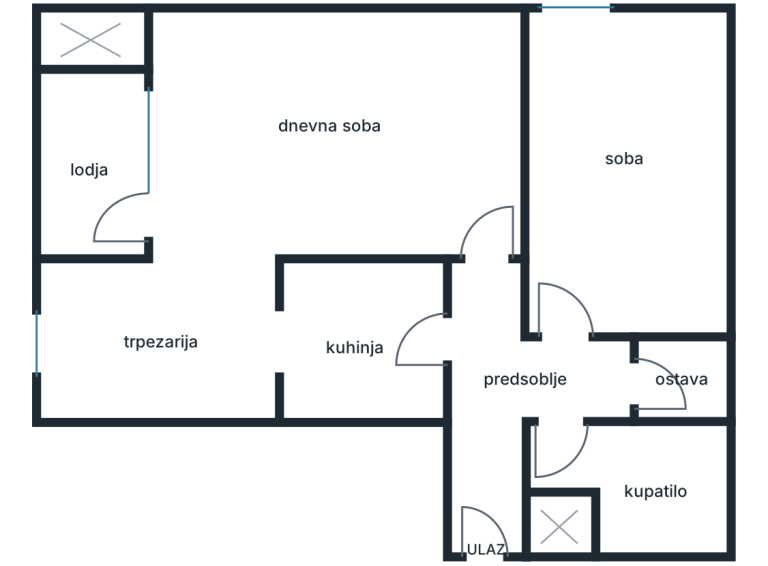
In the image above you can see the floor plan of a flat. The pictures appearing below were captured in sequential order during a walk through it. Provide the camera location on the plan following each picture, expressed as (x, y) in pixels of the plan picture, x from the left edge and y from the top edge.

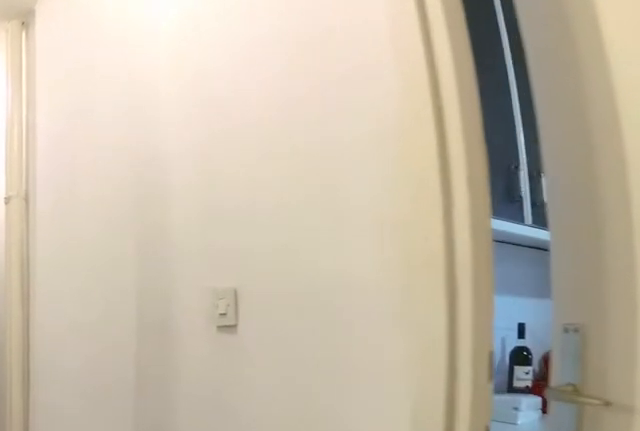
(473, 308)
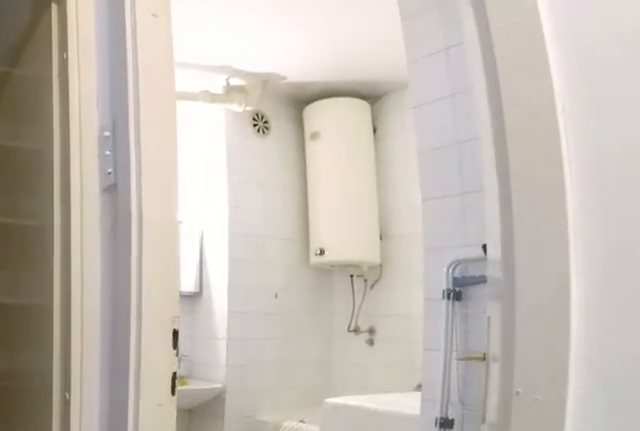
(453, 368)
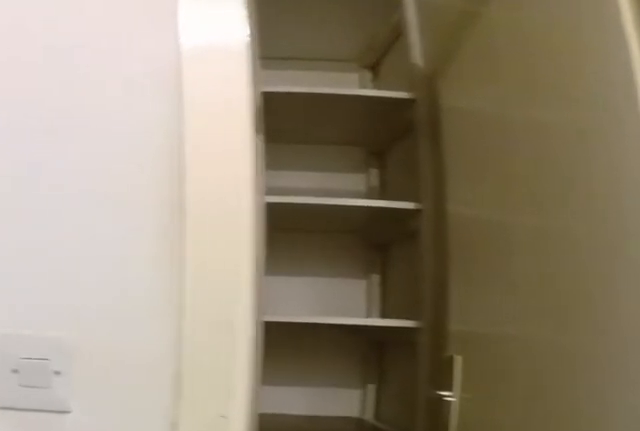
(566, 369)
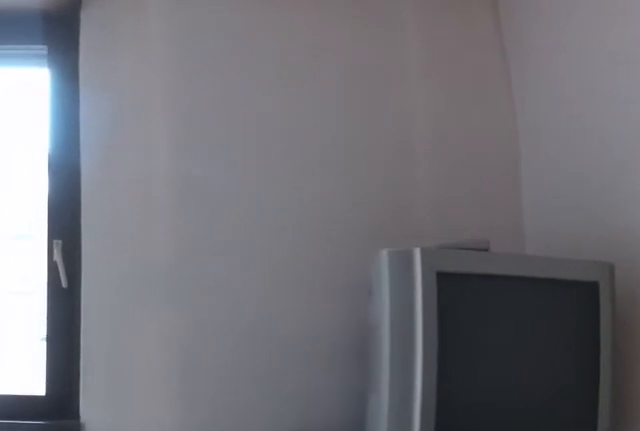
(579, 157)
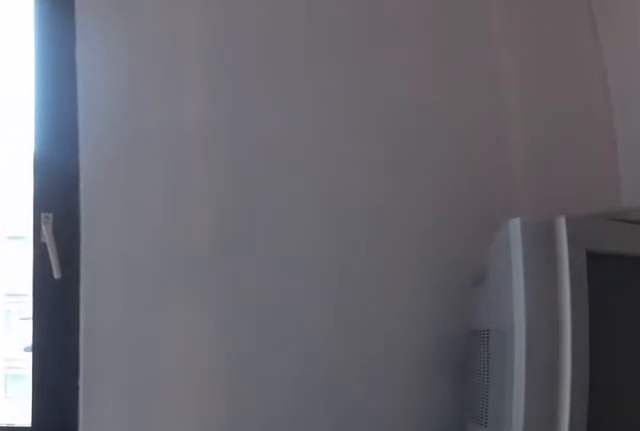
(579, 105)
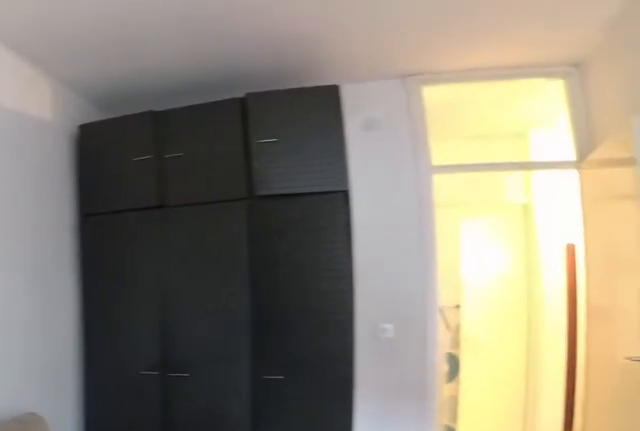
(562, 44)
